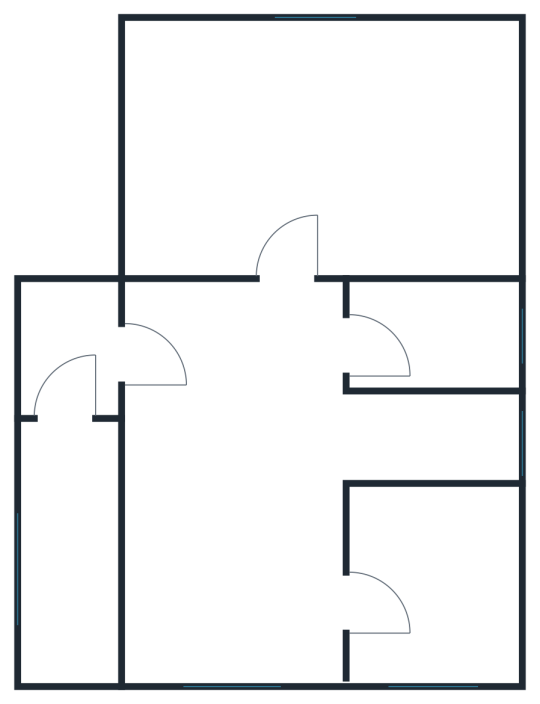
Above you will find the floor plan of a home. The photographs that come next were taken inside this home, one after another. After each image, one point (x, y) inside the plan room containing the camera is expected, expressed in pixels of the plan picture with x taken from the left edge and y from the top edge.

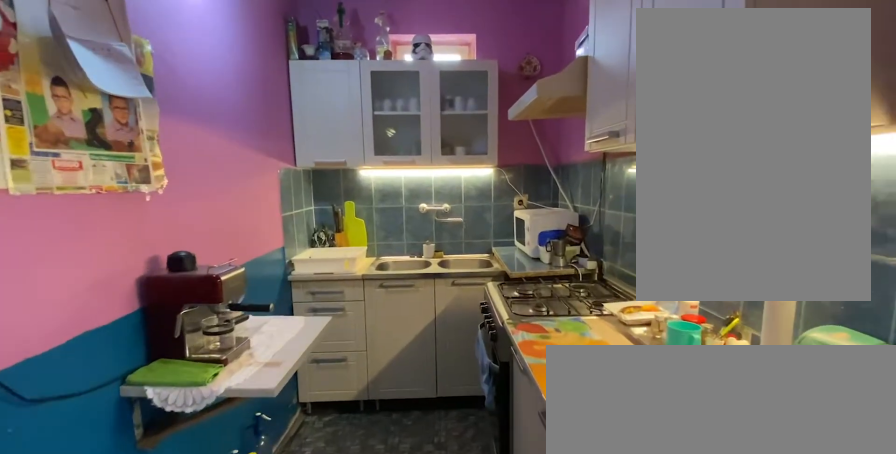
(431, 439)
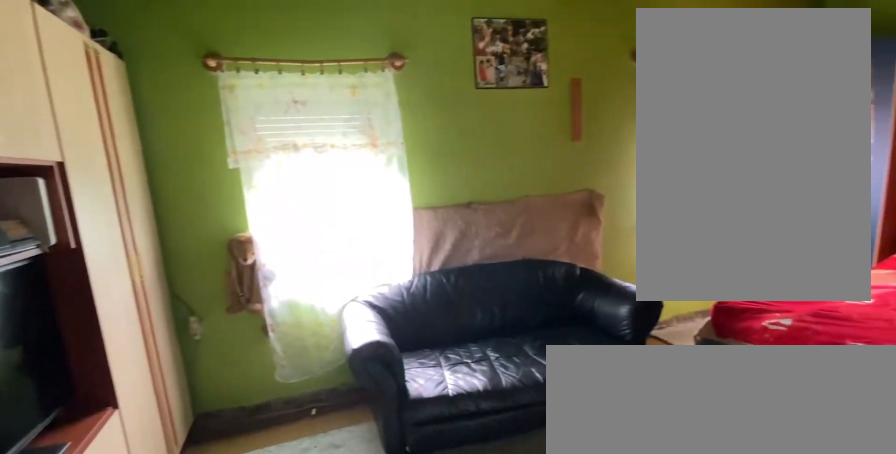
(320, 143)
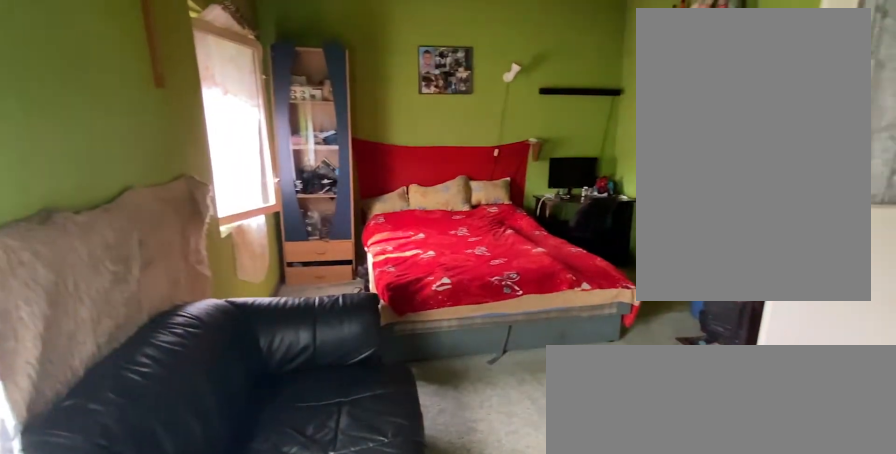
(320, 143)
